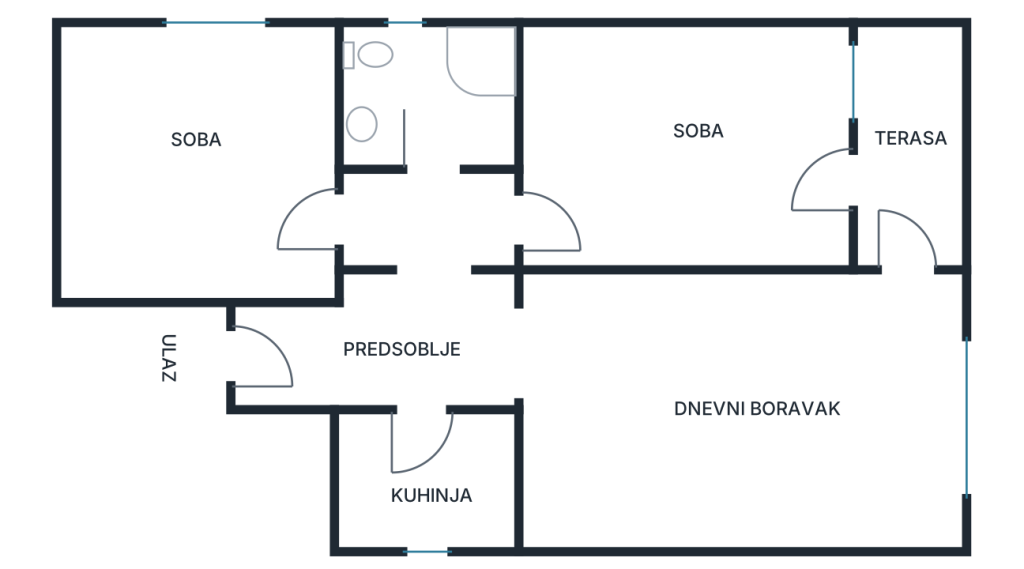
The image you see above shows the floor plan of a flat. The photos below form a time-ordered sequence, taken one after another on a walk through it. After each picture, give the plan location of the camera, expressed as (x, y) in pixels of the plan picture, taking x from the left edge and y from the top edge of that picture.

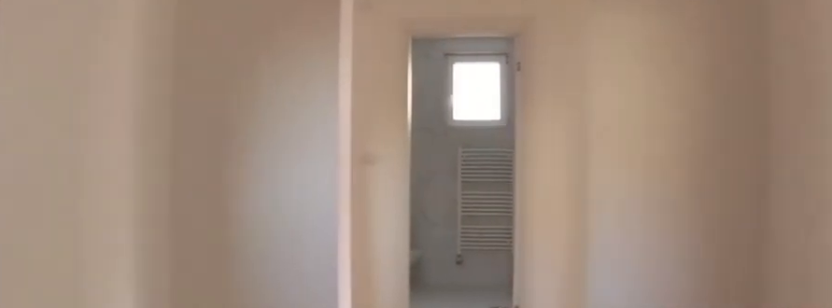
(455, 422)
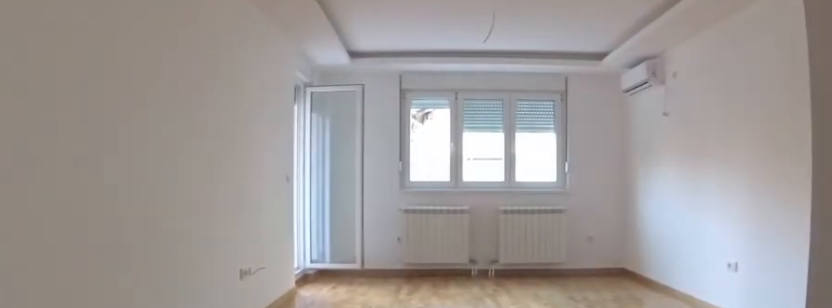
(456, 355)
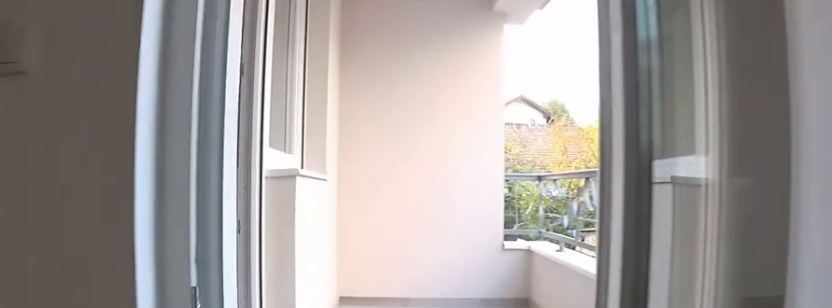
(884, 331)
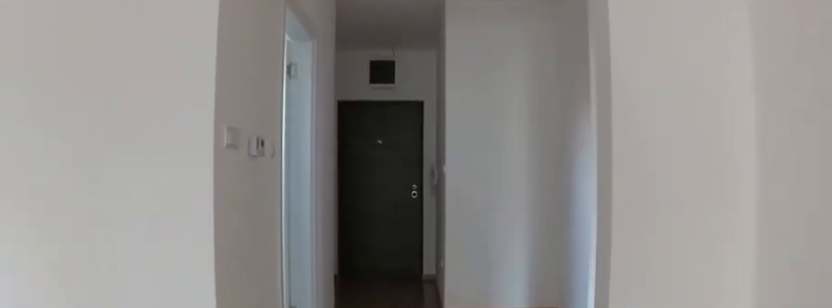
(656, 354)
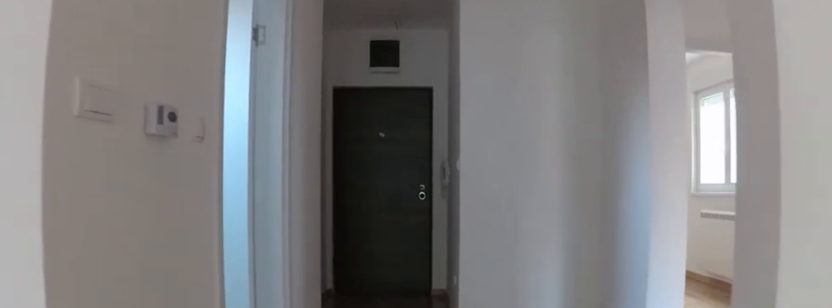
(605, 349)
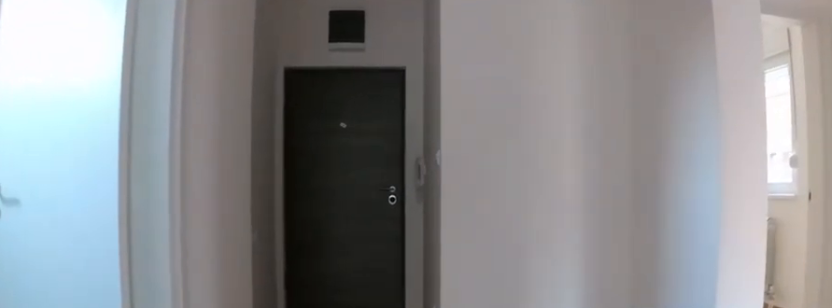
(537, 342)
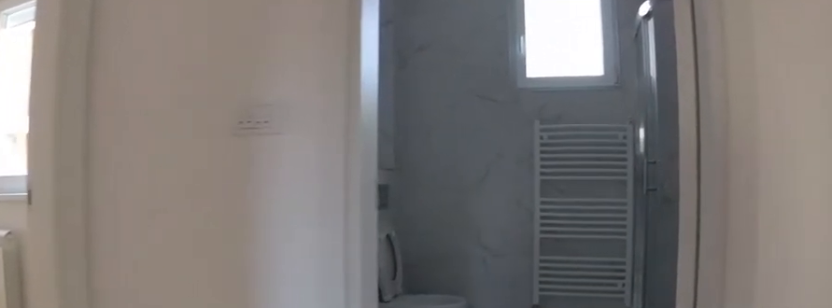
(445, 279)
